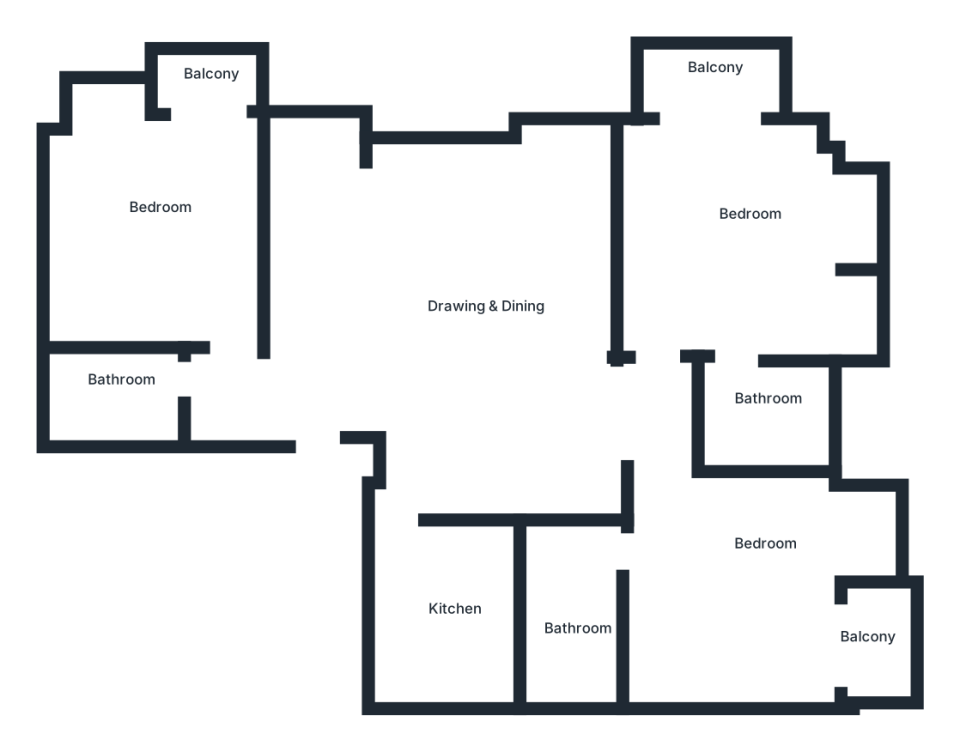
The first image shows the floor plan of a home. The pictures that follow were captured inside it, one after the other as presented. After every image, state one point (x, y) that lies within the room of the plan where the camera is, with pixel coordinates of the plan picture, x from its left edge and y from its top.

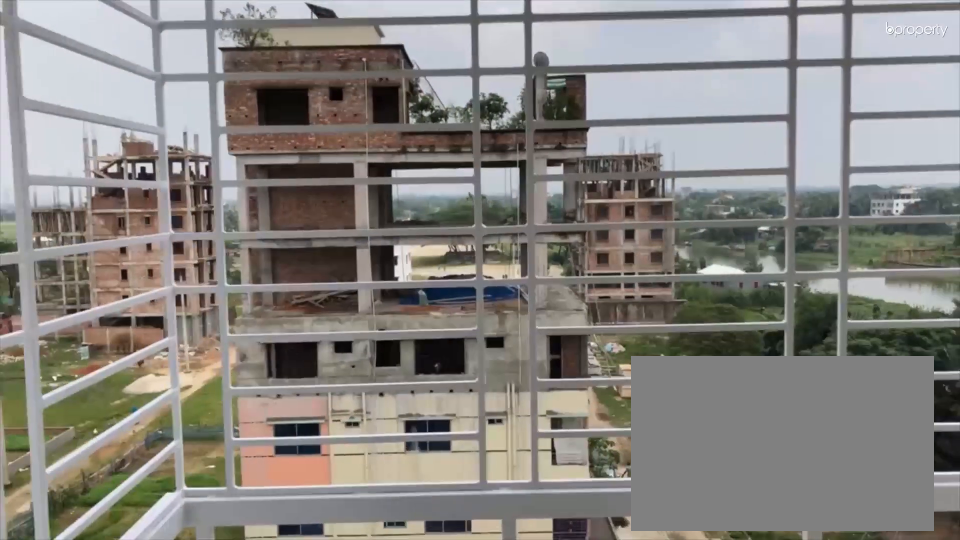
(715, 98)
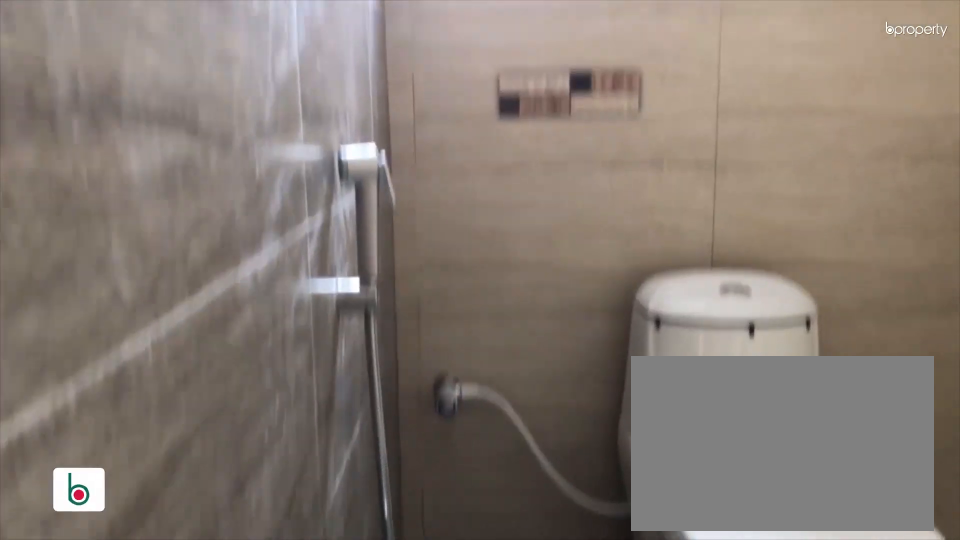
(762, 403)
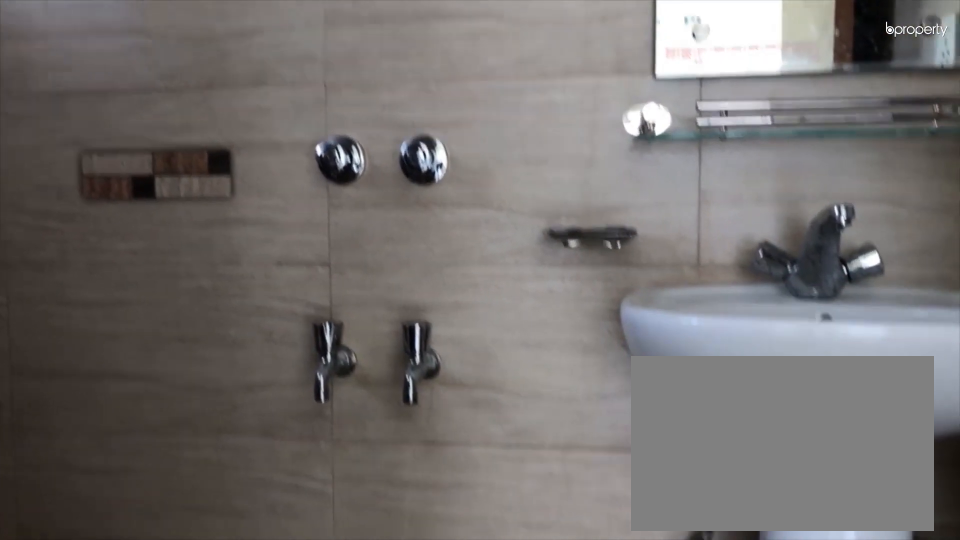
(762, 403)
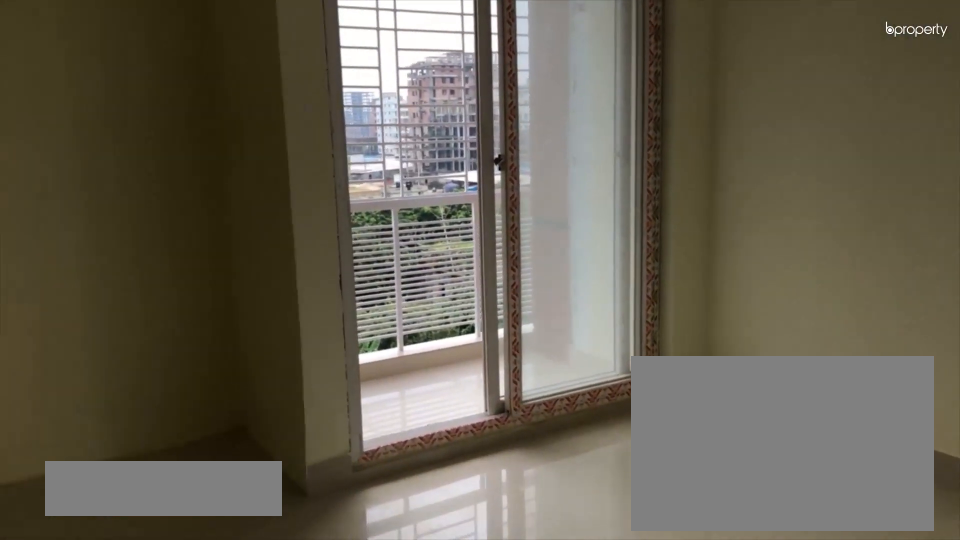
(743, 599)
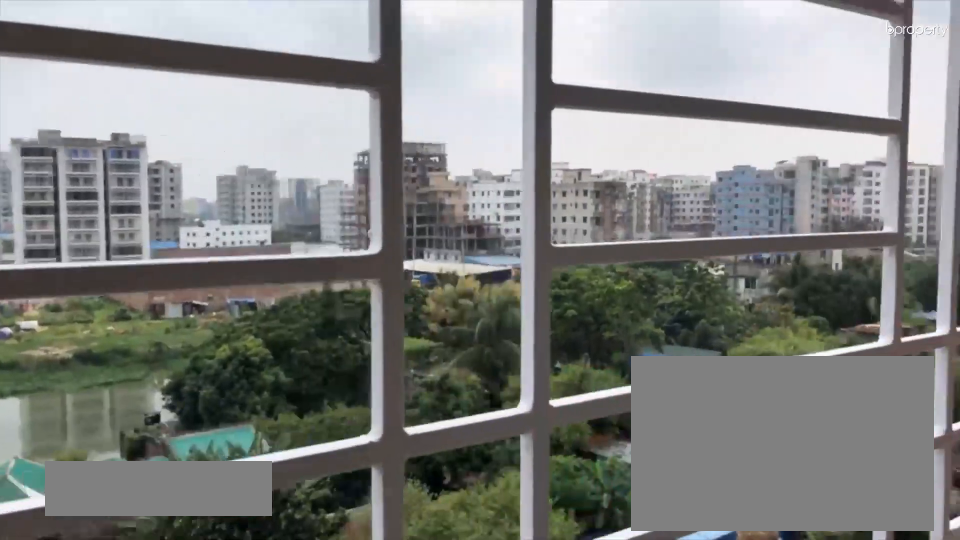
(880, 646)
